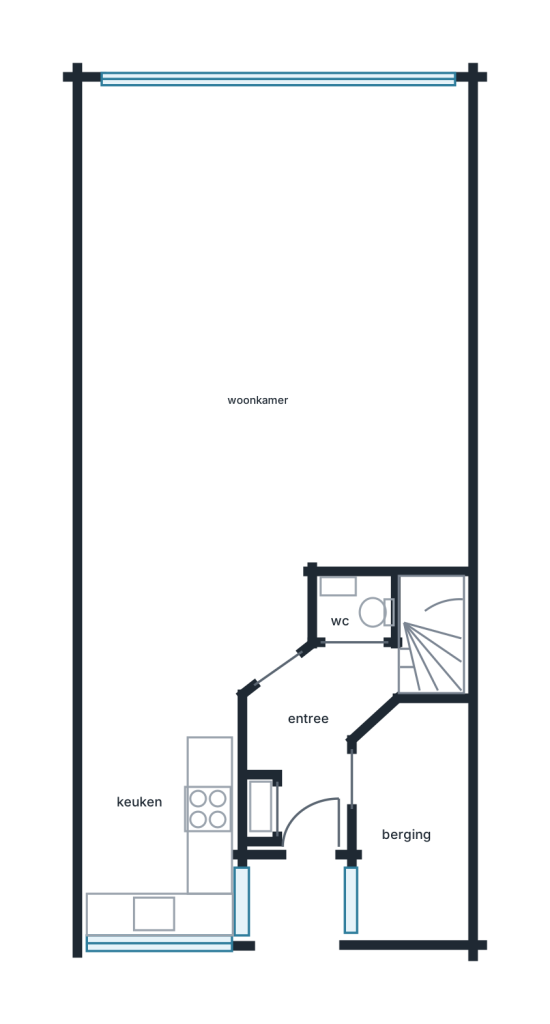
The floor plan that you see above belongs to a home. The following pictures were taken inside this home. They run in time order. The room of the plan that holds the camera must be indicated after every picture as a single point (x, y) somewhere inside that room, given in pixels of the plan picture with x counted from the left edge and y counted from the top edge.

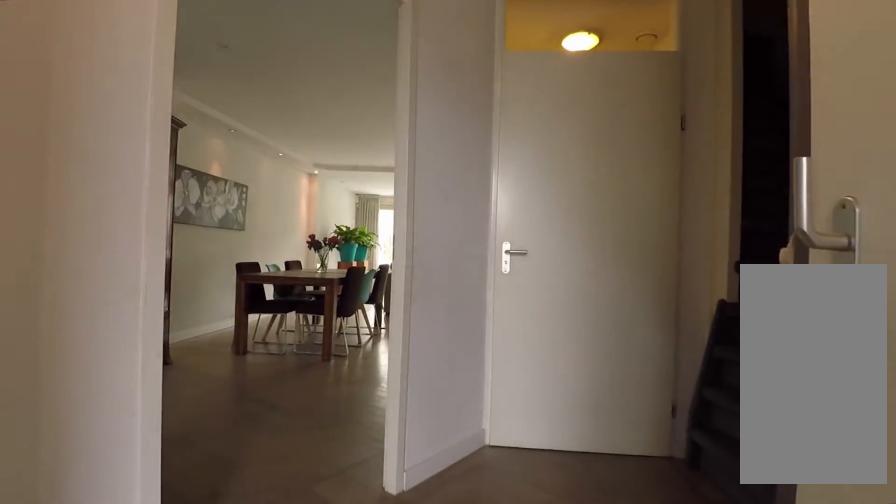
(316, 734)
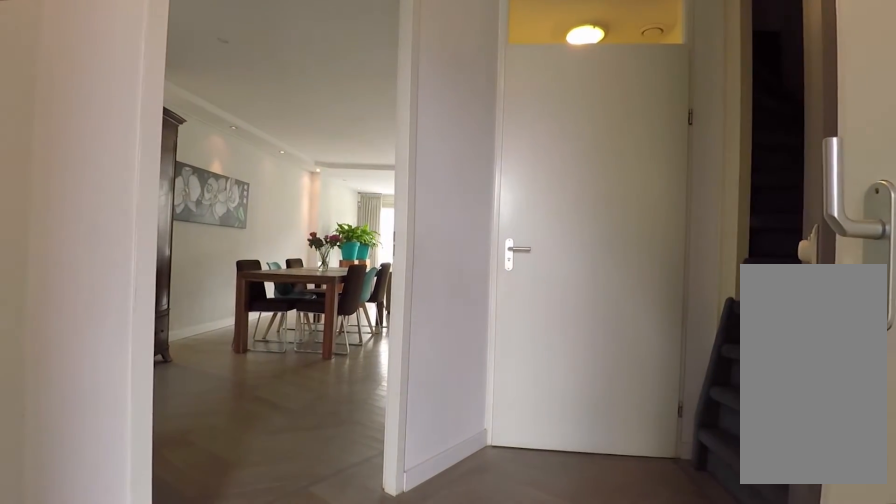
(316, 734)
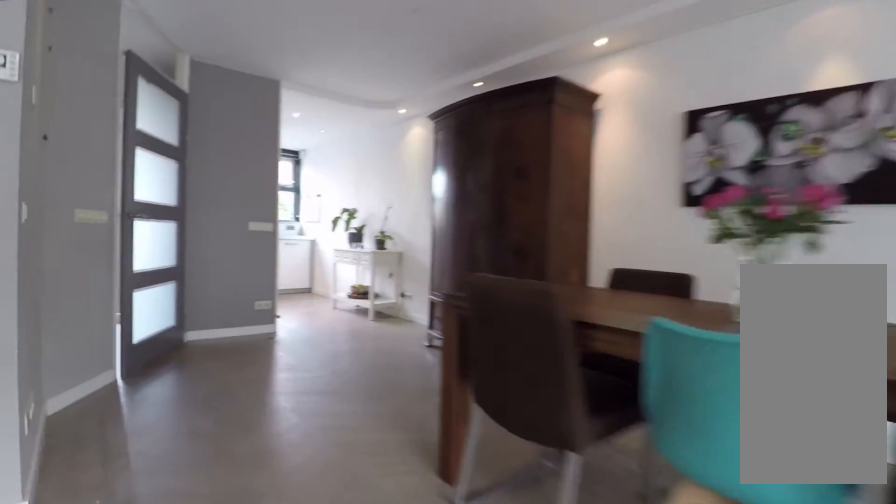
(273, 394)
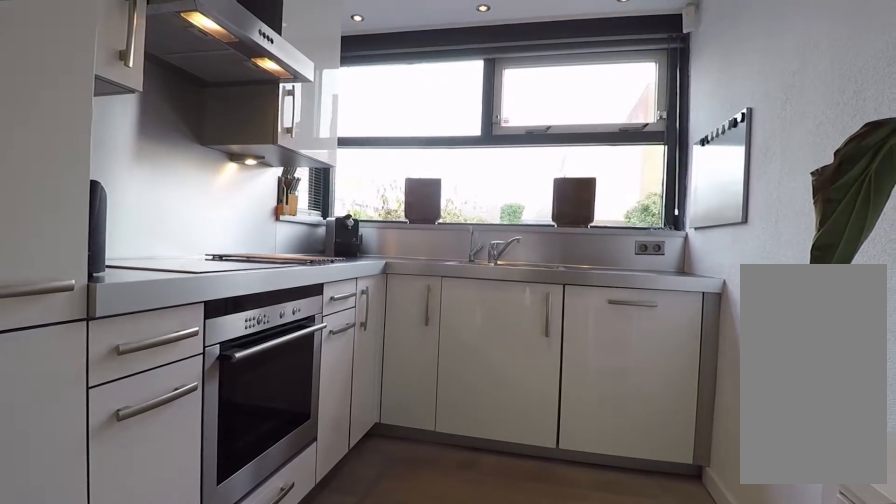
(161, 839)
